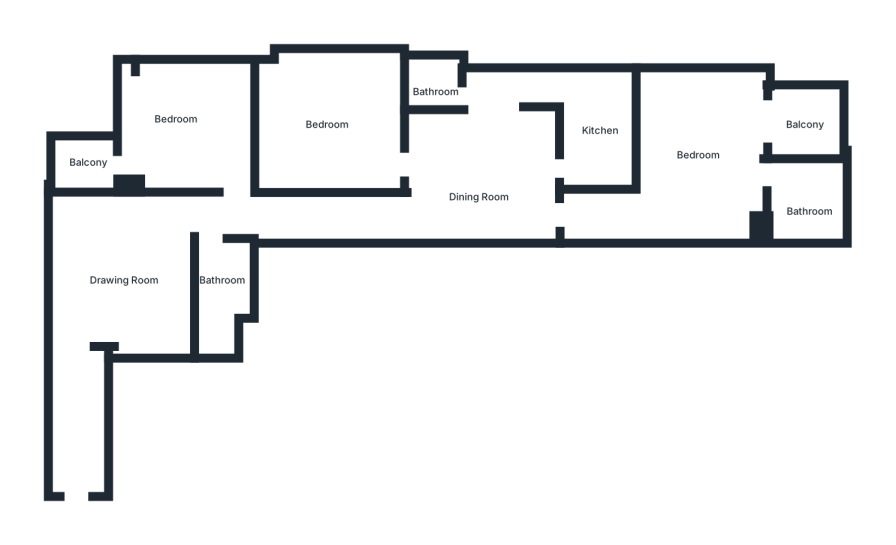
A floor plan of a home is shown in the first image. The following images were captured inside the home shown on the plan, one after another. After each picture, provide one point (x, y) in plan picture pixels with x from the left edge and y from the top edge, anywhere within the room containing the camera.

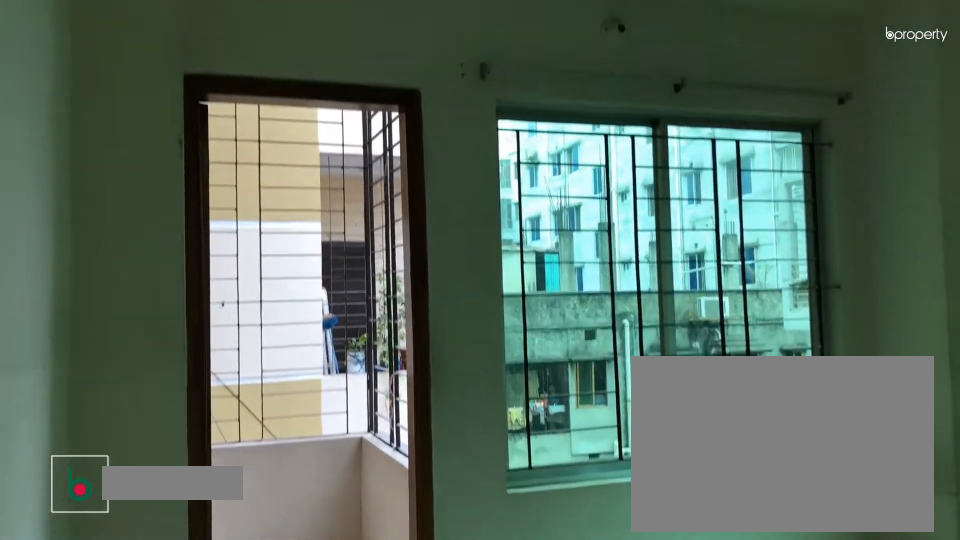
(176, 122)
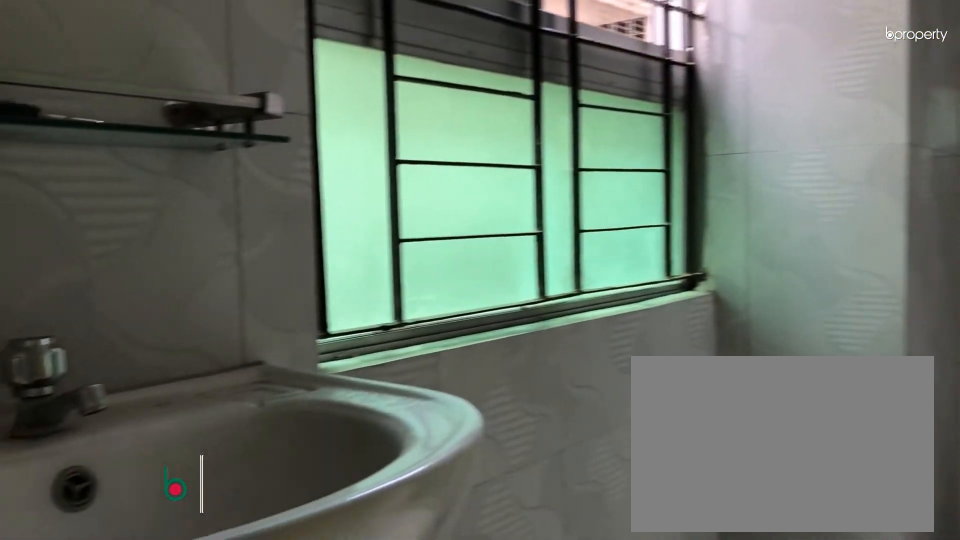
(217, 283)
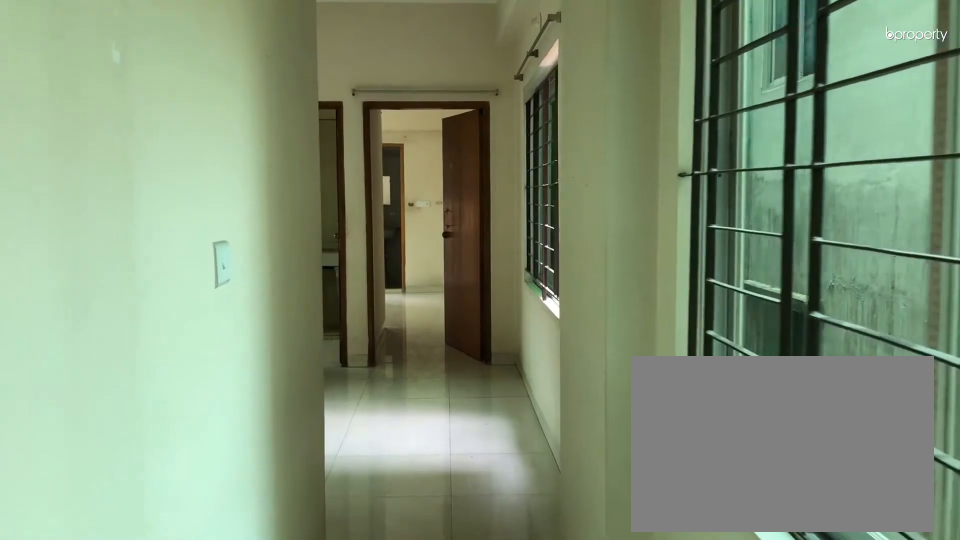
(332, 213)
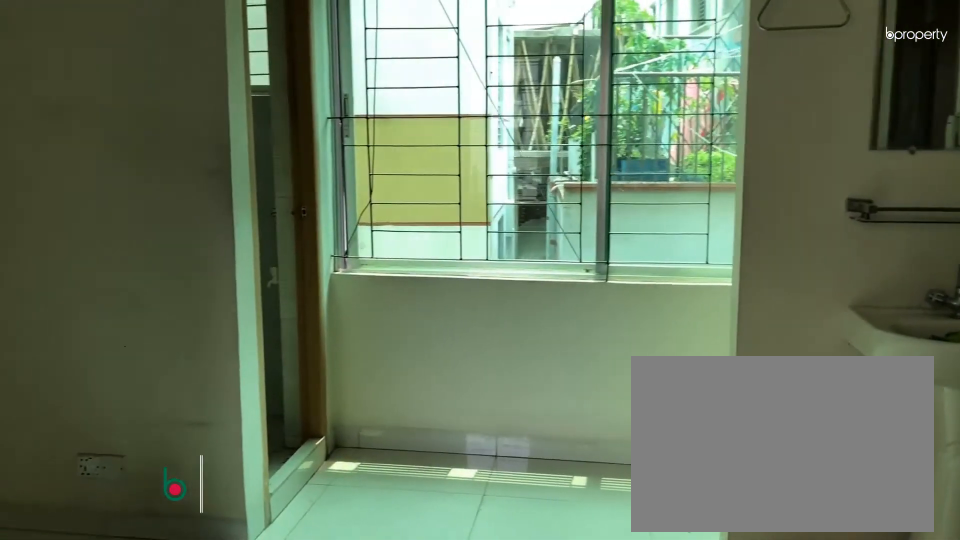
(482, 164)
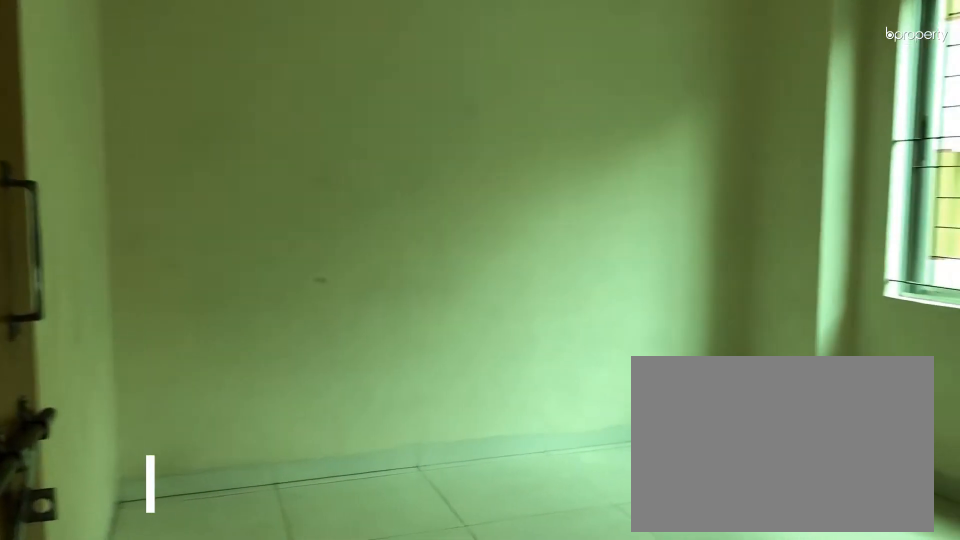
(332, 125)
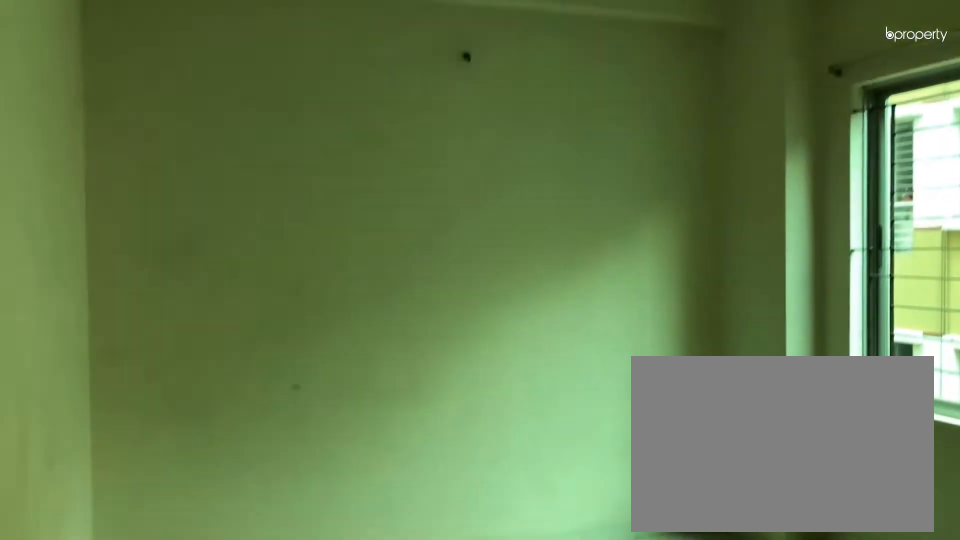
(332, 125)
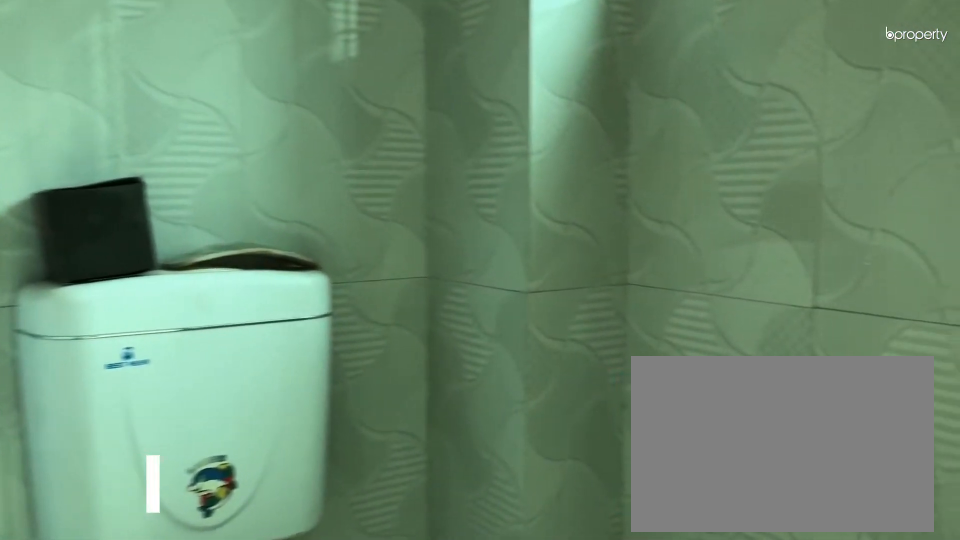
(437, 86)
